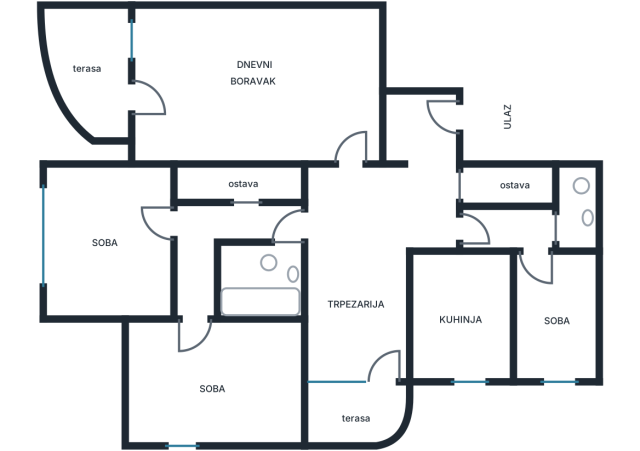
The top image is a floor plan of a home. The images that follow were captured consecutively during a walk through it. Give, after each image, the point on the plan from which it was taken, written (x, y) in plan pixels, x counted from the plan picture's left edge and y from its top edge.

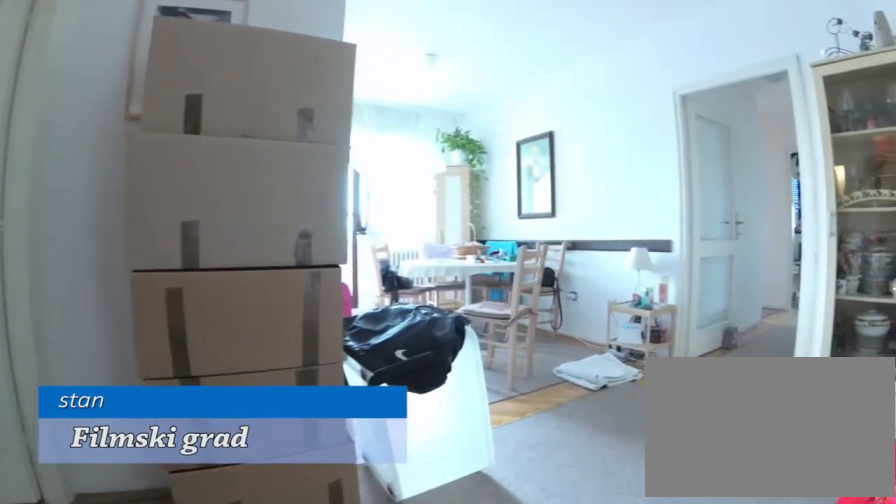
(424, 173)
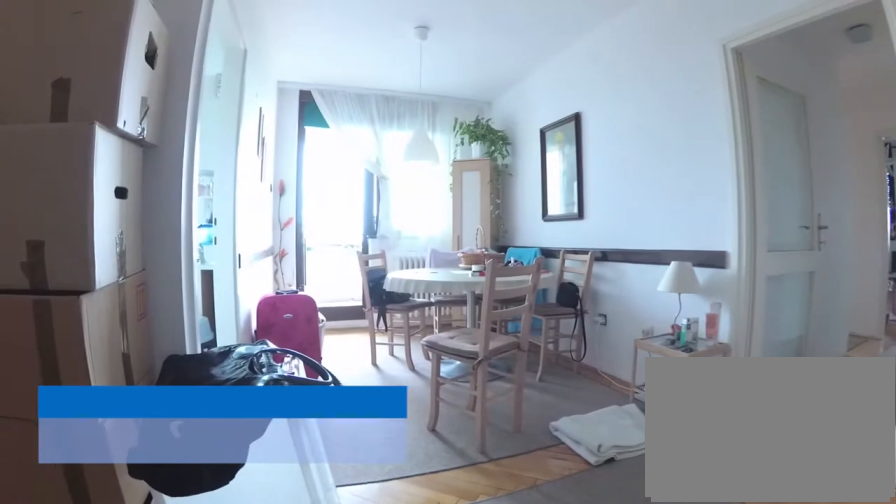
(397, 196)
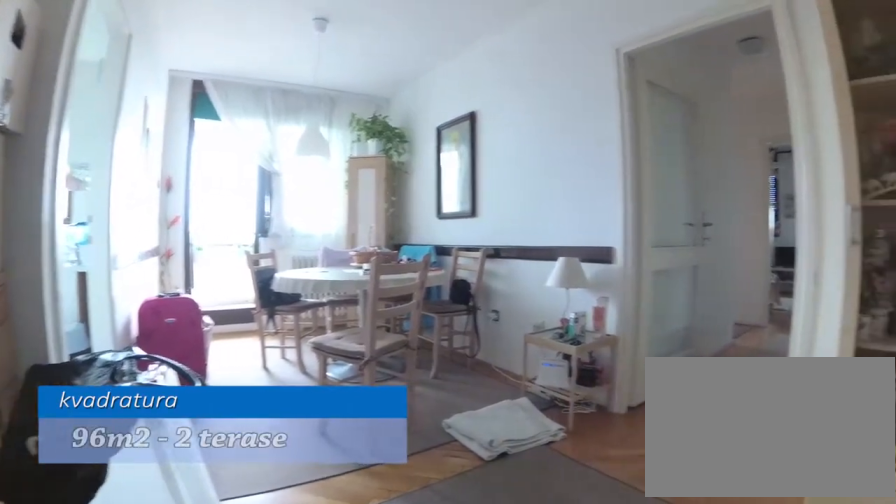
(397, 196)
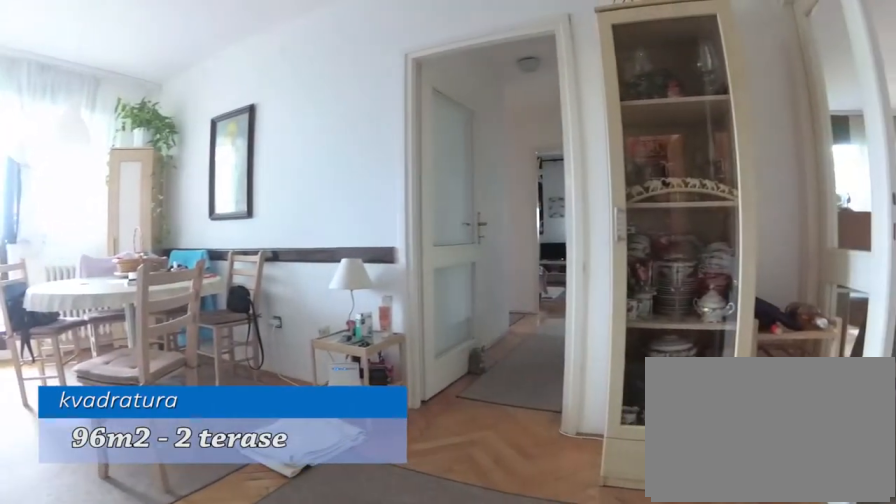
(408, 204)
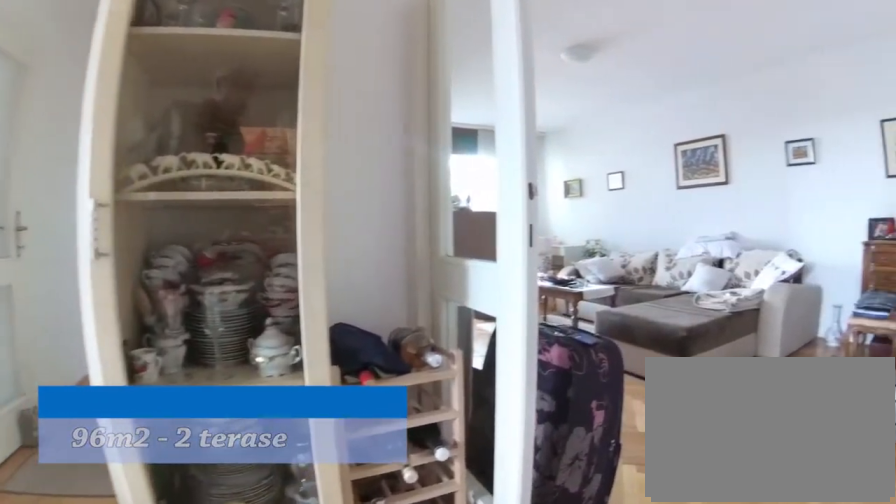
(394, 205)
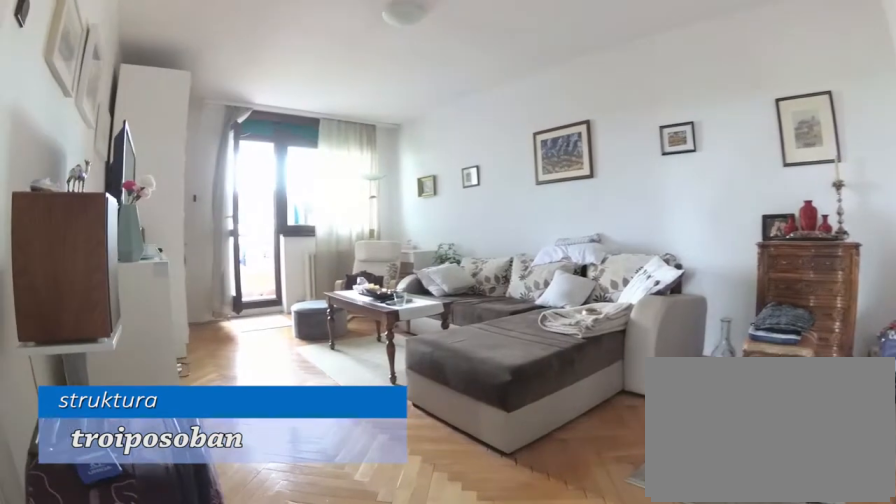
(367, 175)
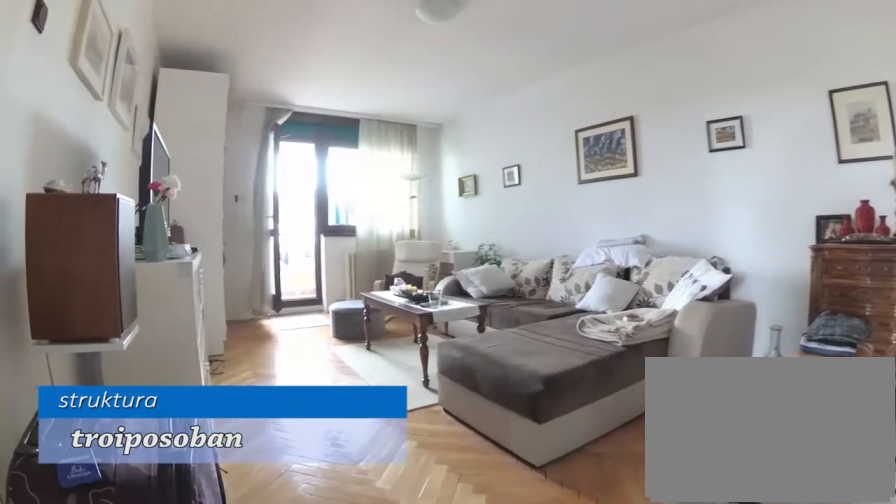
(371, 168)
